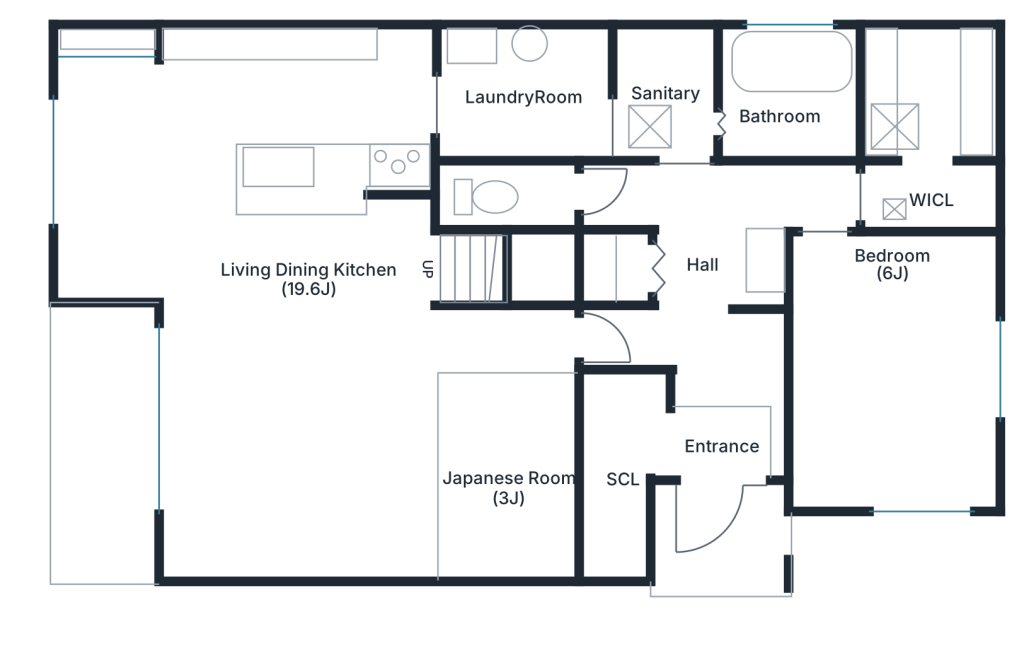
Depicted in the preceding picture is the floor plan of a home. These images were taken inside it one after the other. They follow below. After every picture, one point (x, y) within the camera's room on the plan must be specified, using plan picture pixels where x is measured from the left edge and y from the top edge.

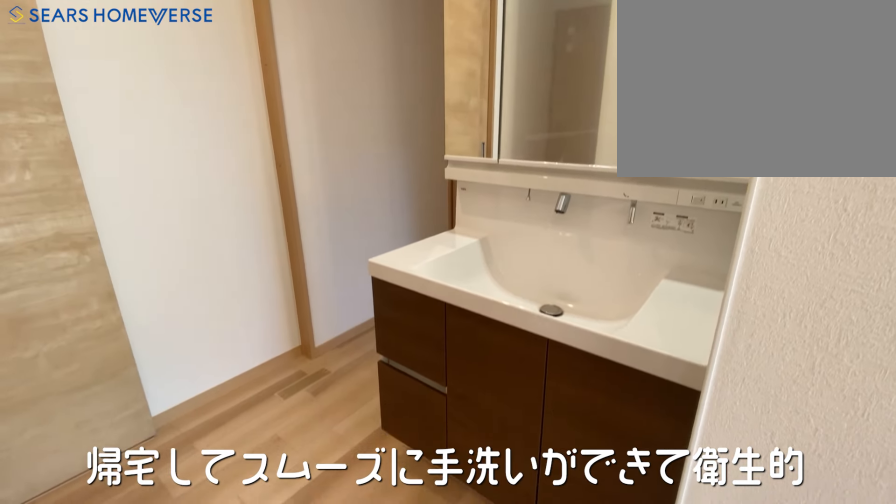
(701, 273)
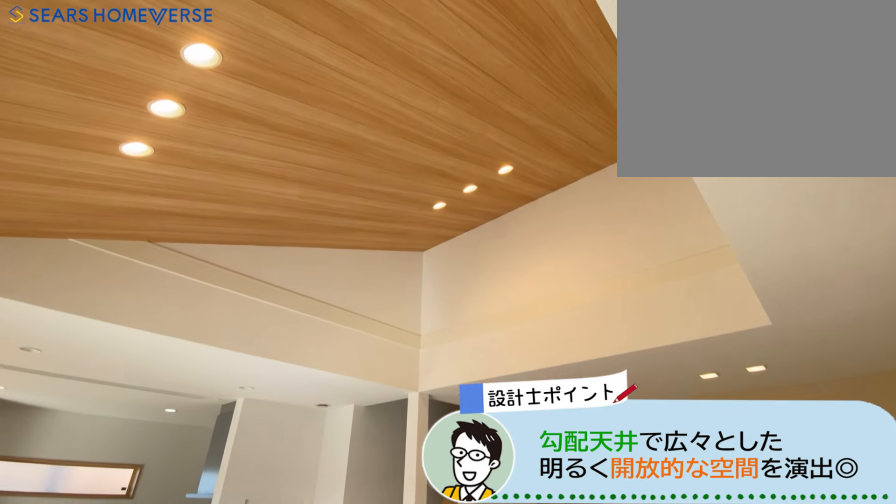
(277, 429)
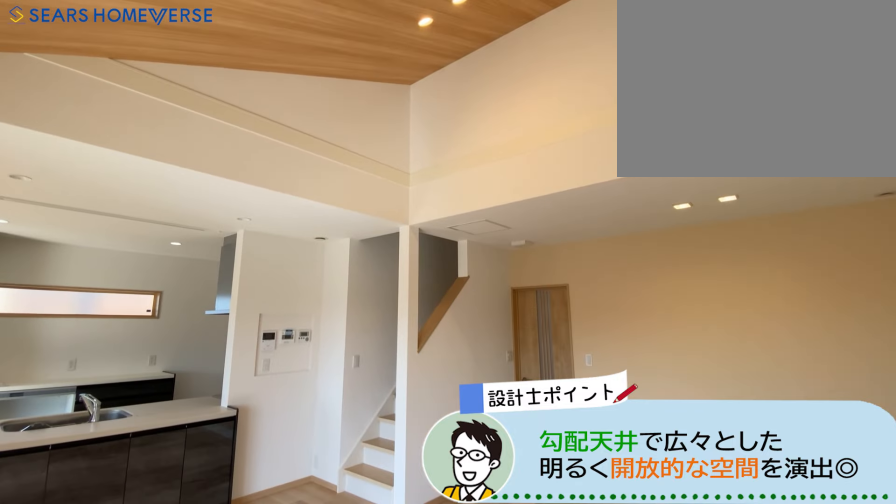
(277, 428)
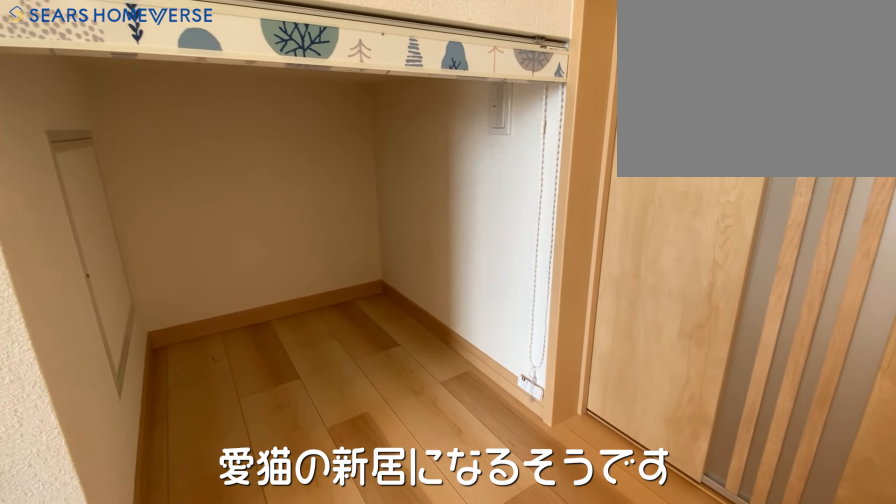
(534, 270)
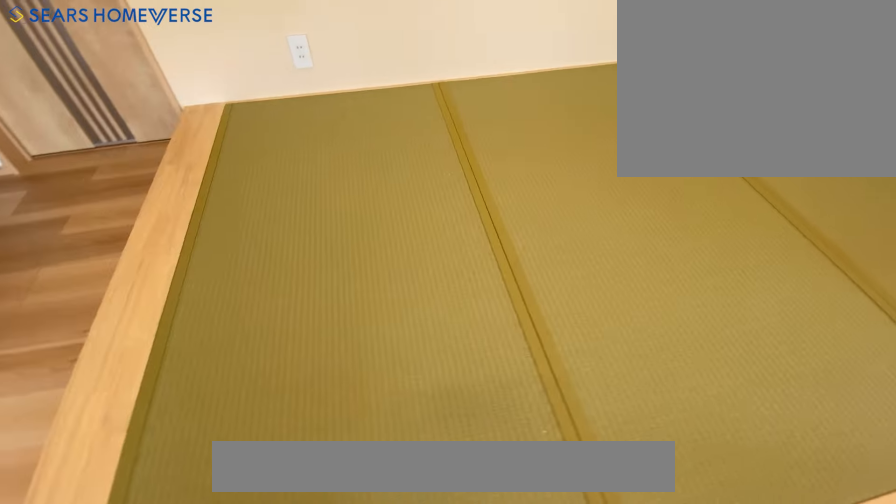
(512, 479)
